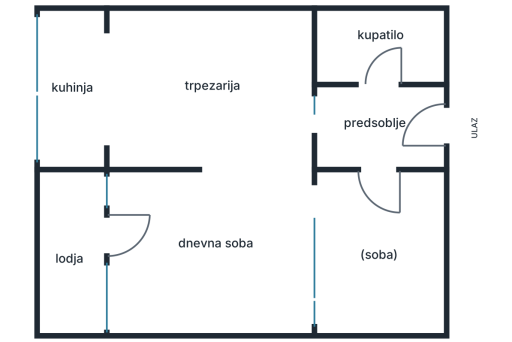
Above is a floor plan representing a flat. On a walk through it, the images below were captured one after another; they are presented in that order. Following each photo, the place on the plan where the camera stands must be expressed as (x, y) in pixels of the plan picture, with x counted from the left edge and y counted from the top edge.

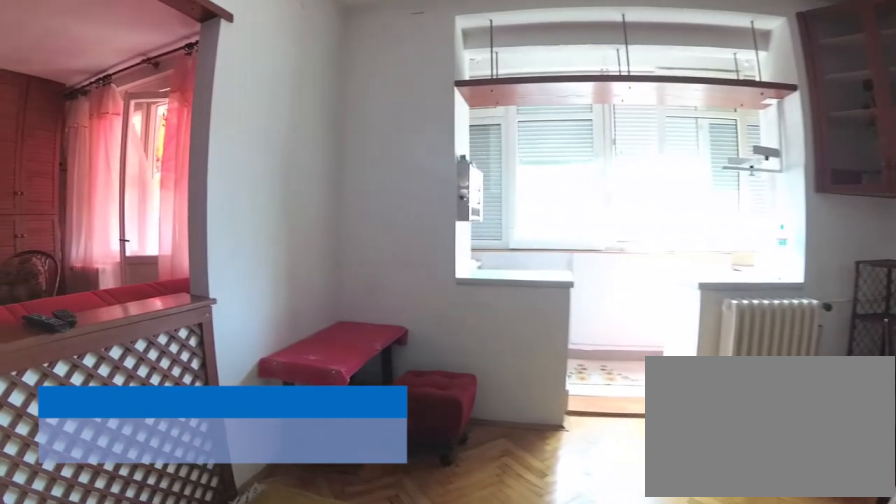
(291, 118)
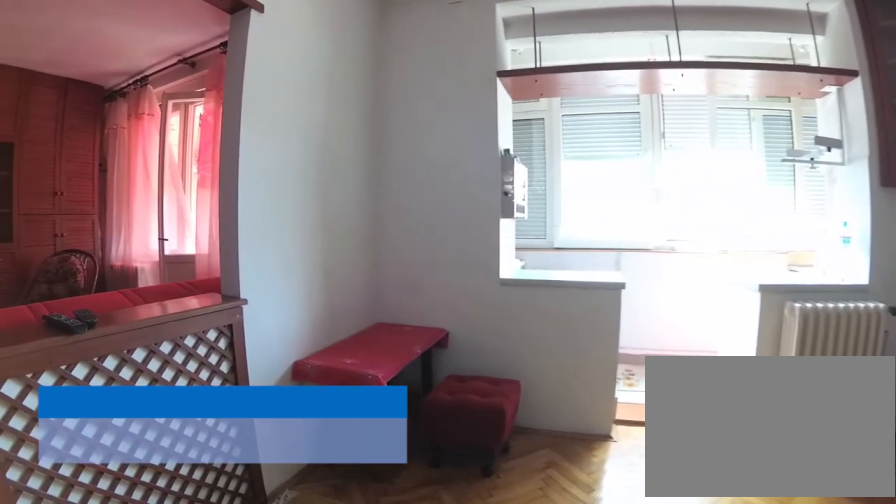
(278, 117)
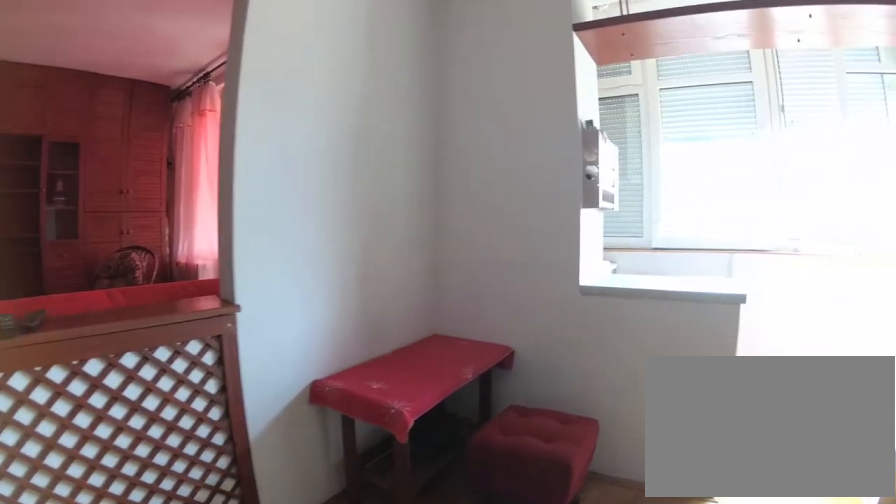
(238, 115)
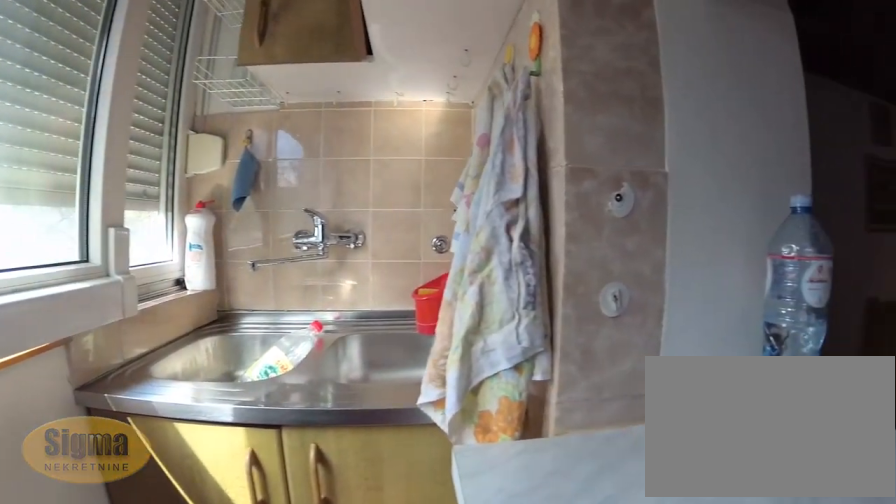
(75, 116)
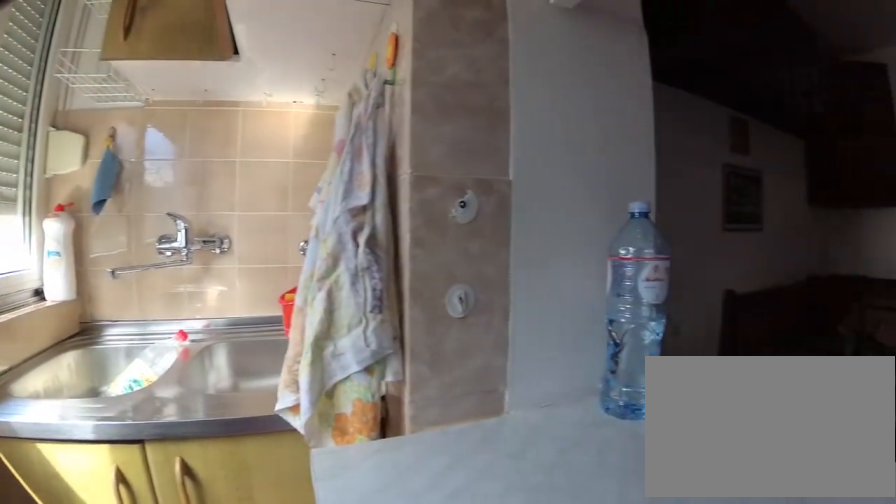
(73, 114)
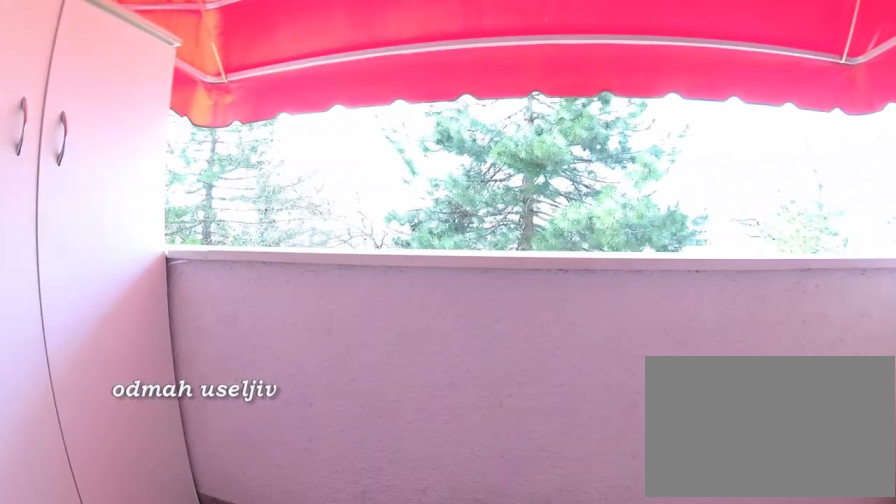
(111, 244)
